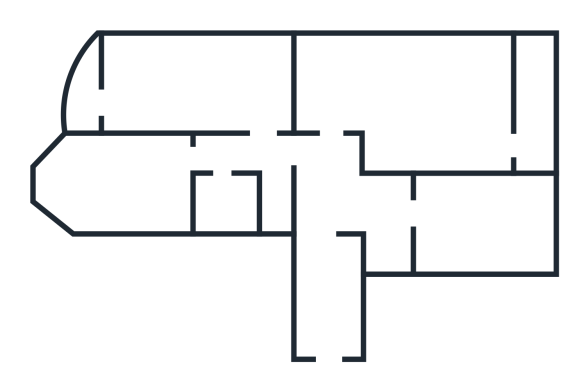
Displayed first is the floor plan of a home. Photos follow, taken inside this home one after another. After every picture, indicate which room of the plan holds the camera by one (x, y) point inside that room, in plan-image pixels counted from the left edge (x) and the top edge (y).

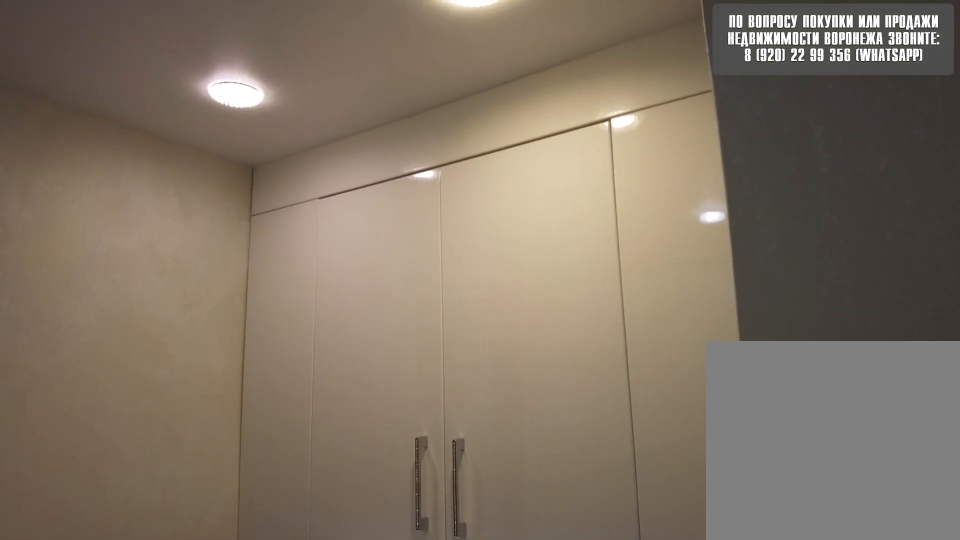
(393, 215)
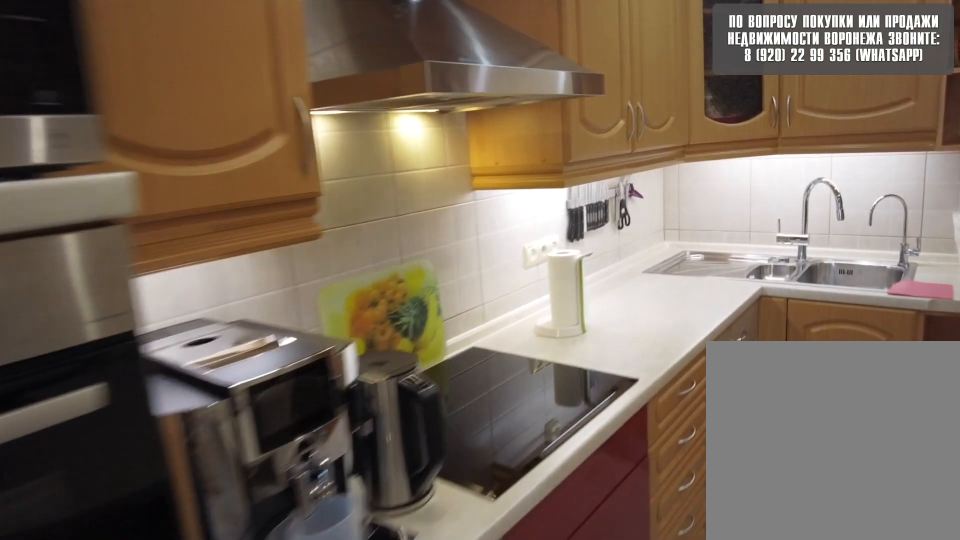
(461, 224)
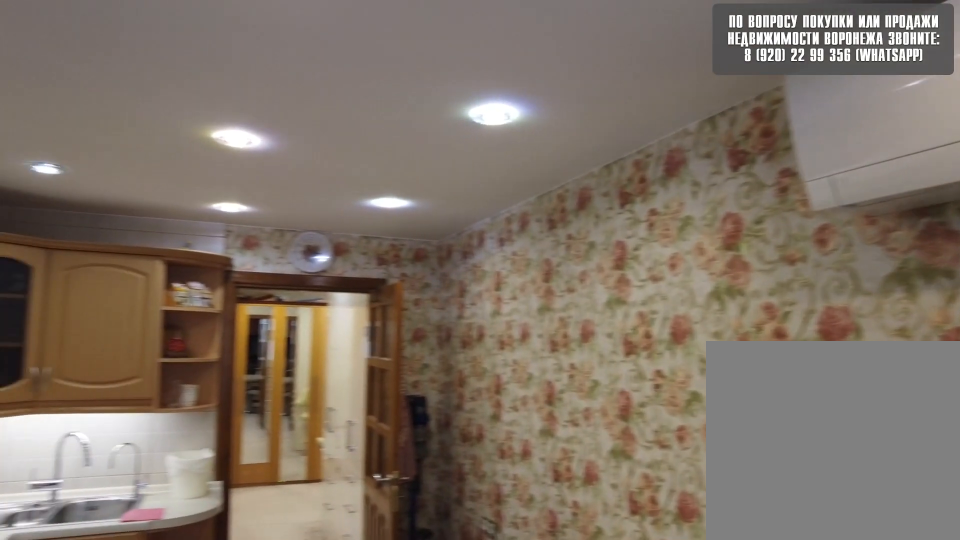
(461, 224)
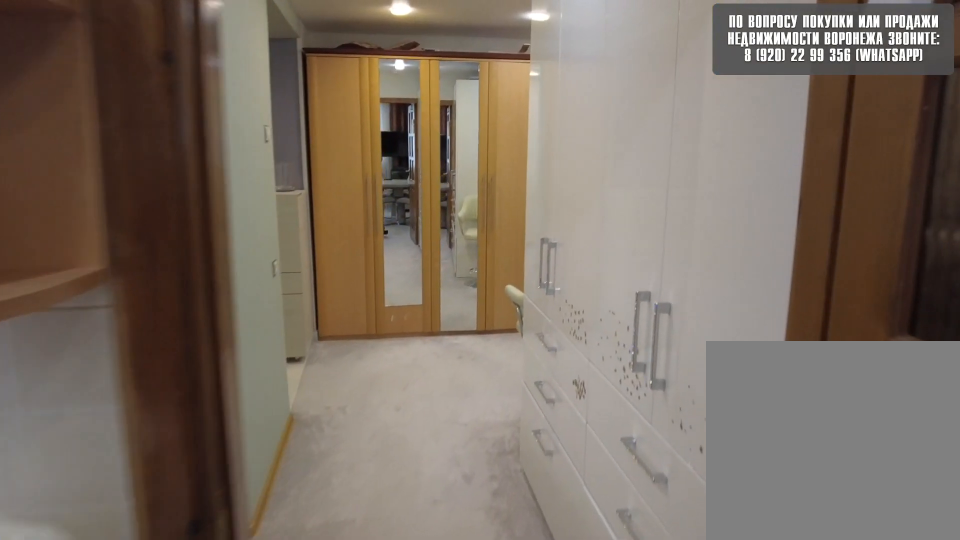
(397, 224)
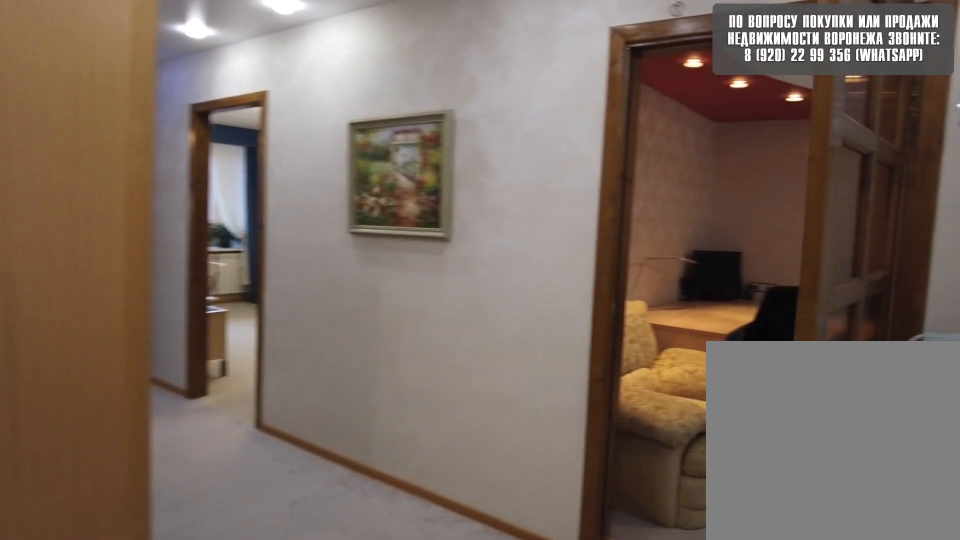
(338, 206)
